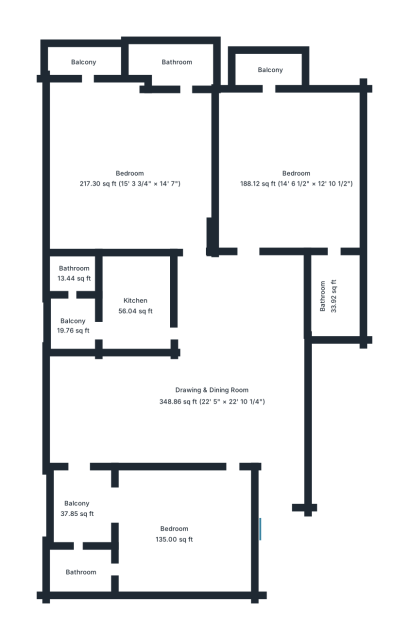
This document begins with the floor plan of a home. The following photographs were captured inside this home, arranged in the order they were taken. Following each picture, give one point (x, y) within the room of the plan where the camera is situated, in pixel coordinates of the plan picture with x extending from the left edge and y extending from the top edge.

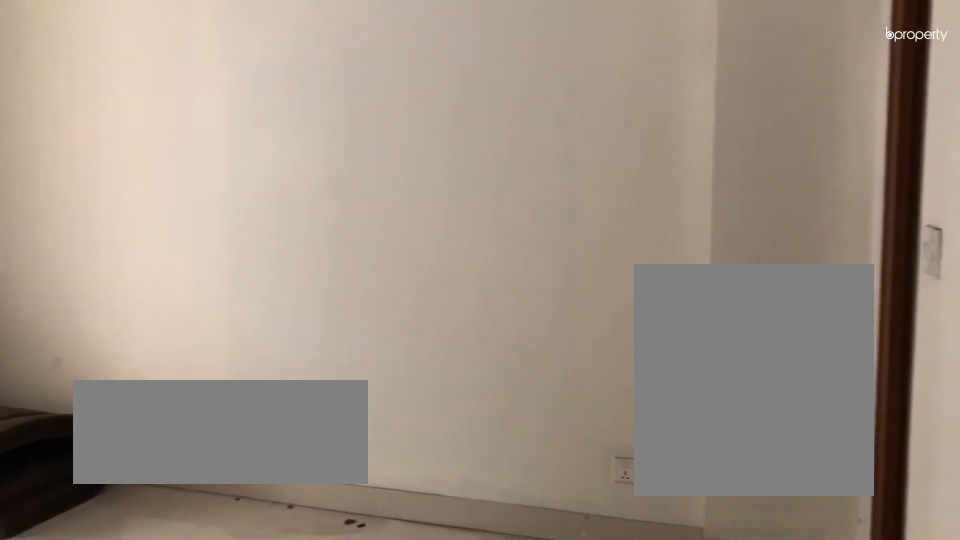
(296, 177)
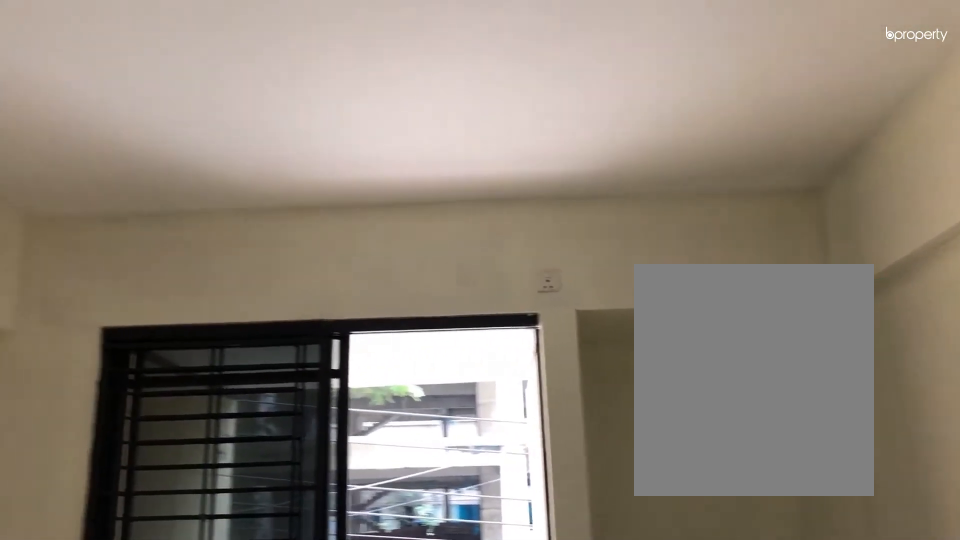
(296, 177)
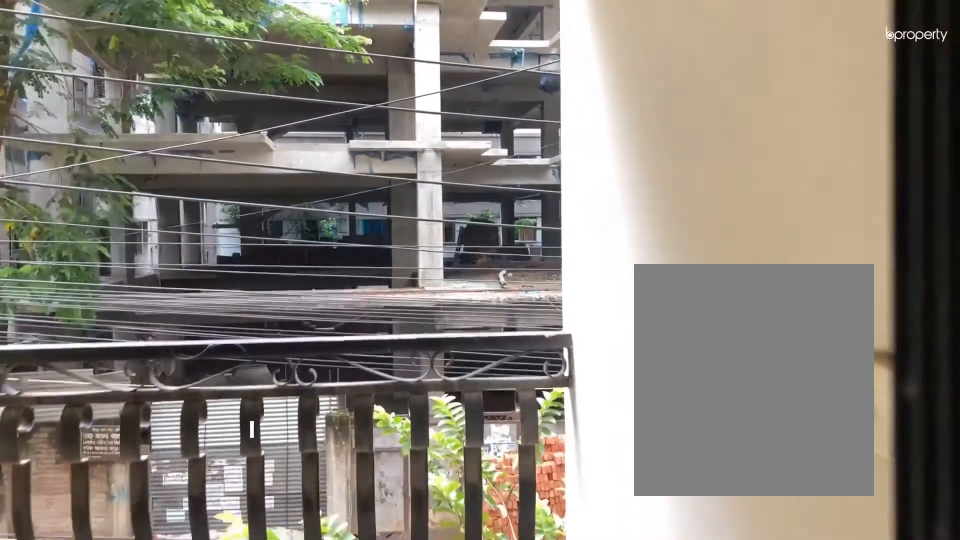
(272, 70)
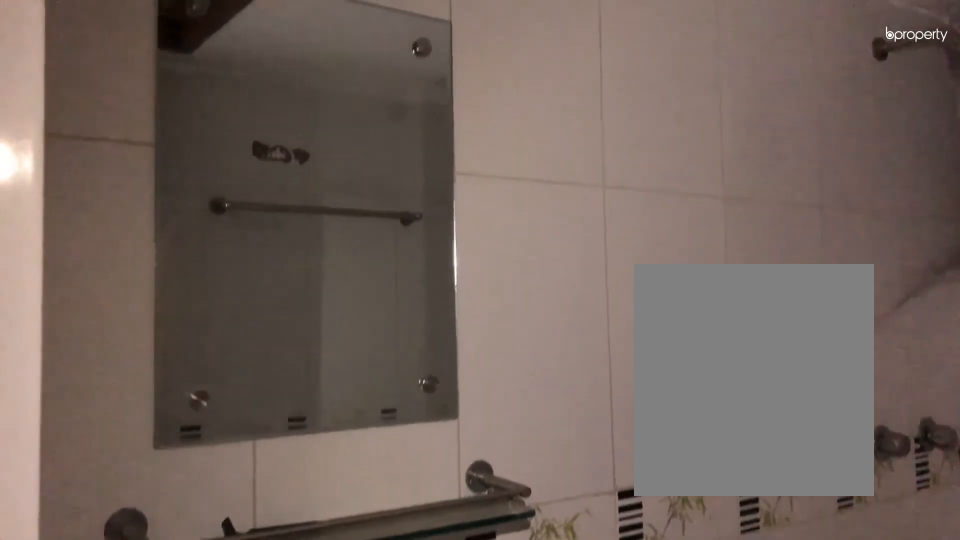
(335, 298)
